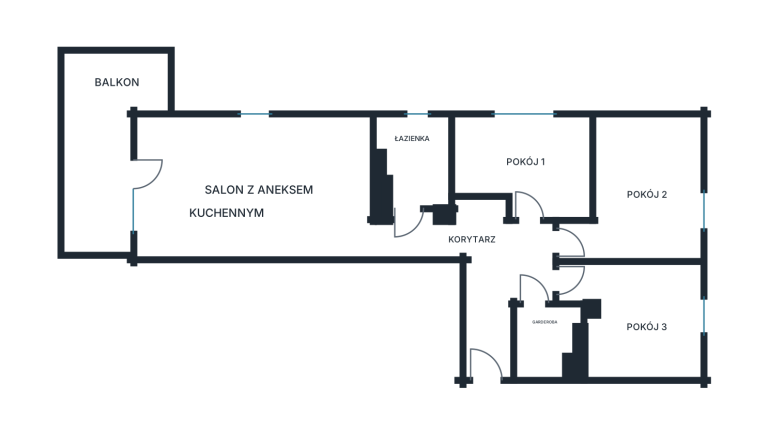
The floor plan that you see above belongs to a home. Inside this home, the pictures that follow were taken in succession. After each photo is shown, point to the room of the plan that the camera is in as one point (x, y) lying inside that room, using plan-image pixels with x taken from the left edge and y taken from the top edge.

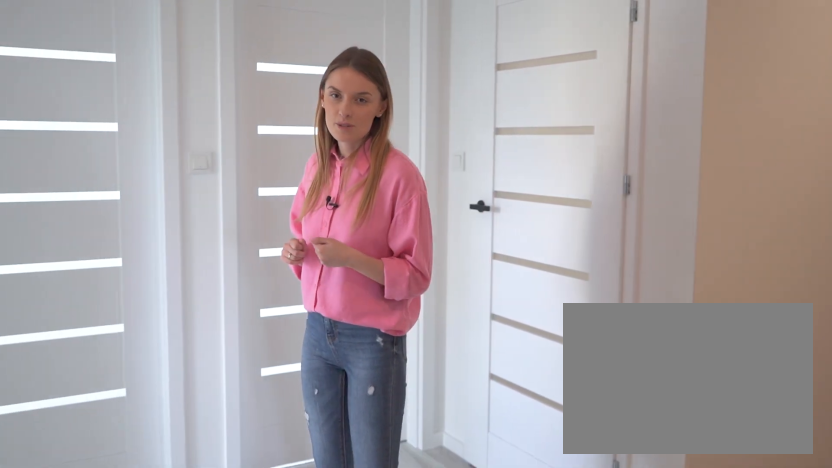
(481, 265)
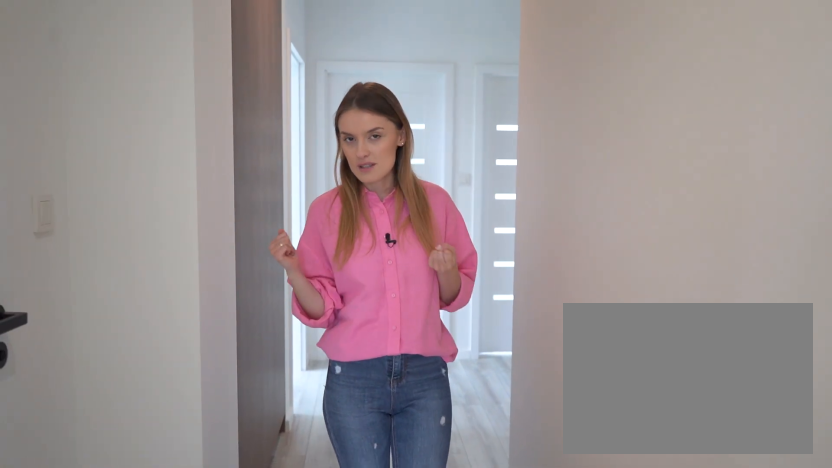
(481, 265)
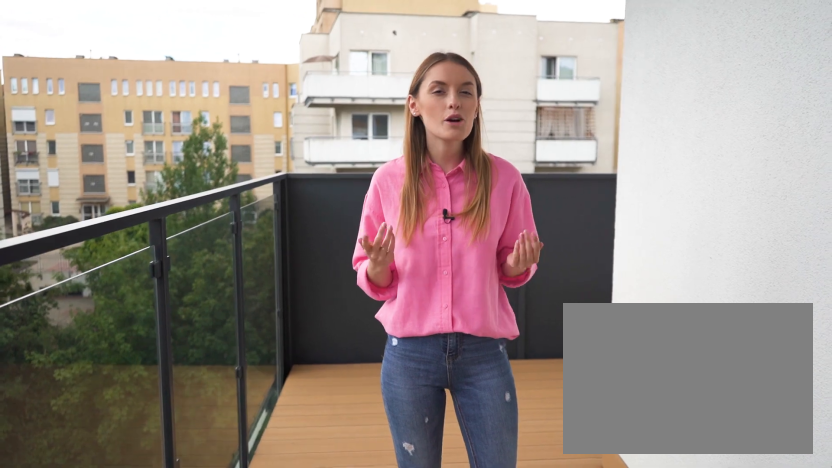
(107, 144)
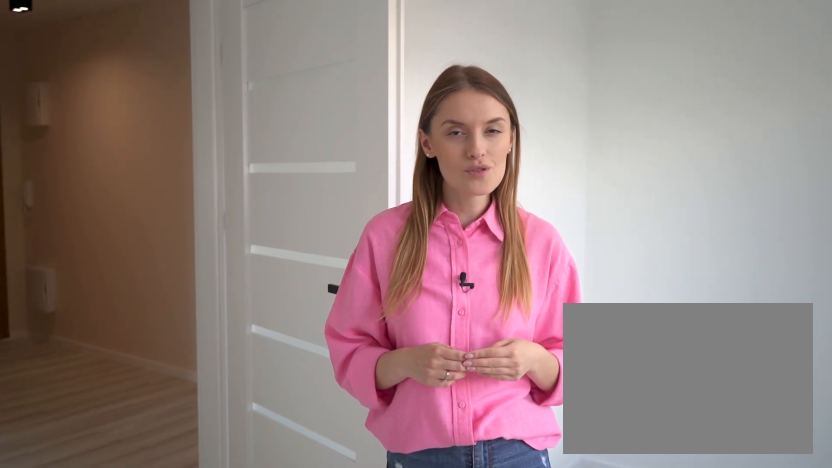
(527, 161)
